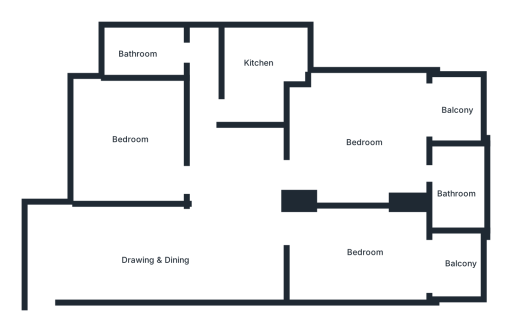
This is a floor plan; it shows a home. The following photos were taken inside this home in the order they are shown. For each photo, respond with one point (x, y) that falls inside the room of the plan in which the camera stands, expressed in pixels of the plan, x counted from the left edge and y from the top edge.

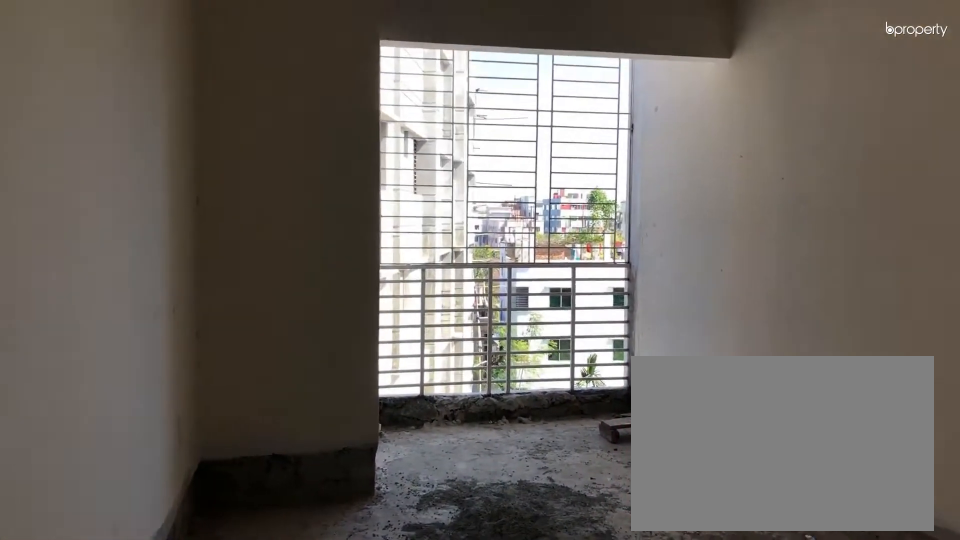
(315, 234)
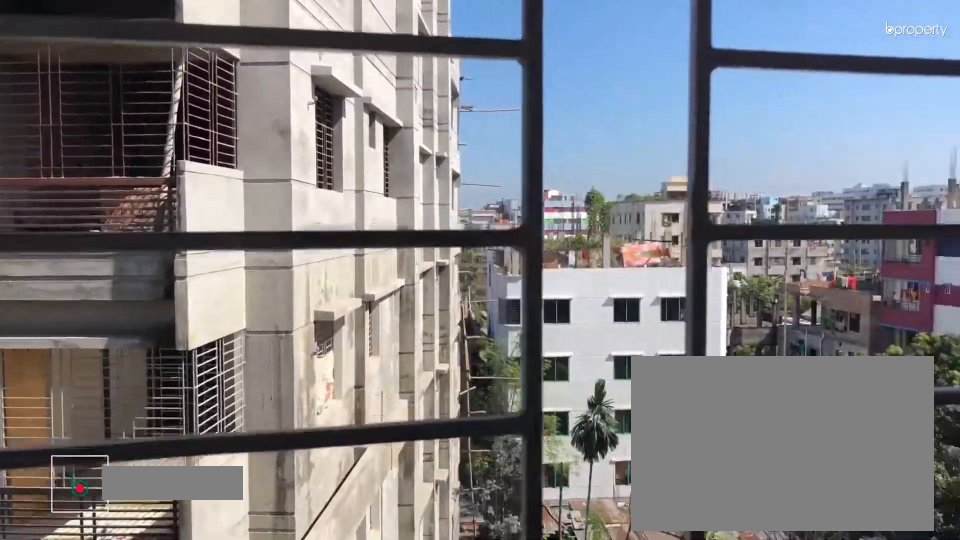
(457, 269)
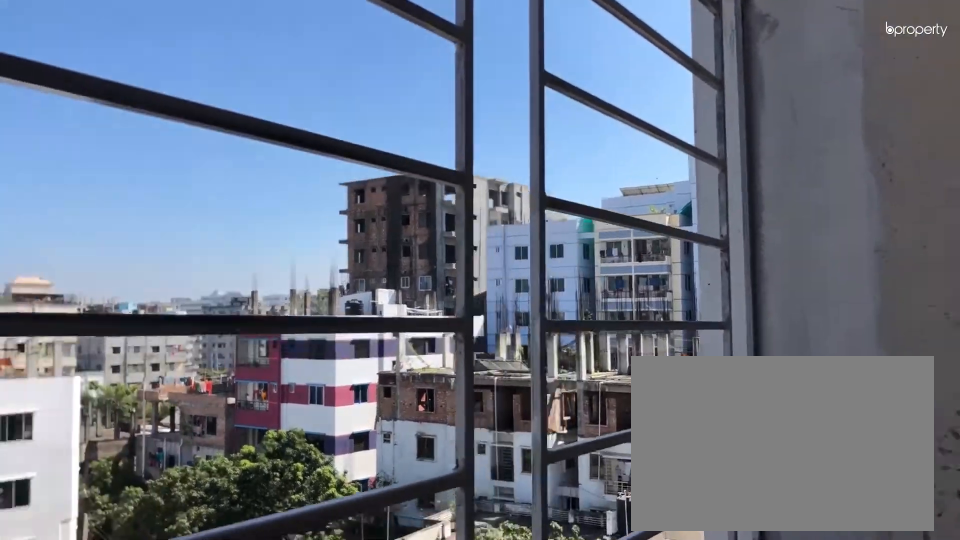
(457, 269)
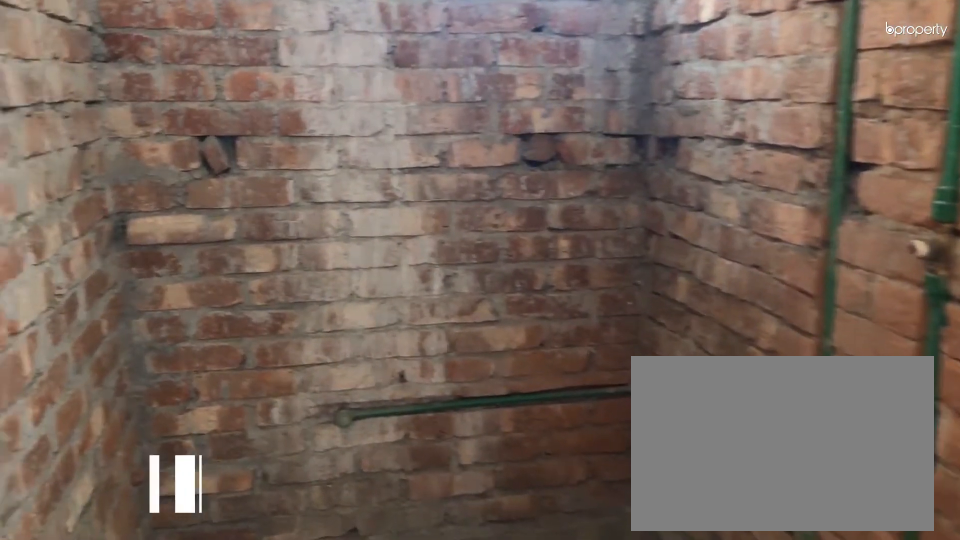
(148, 50)
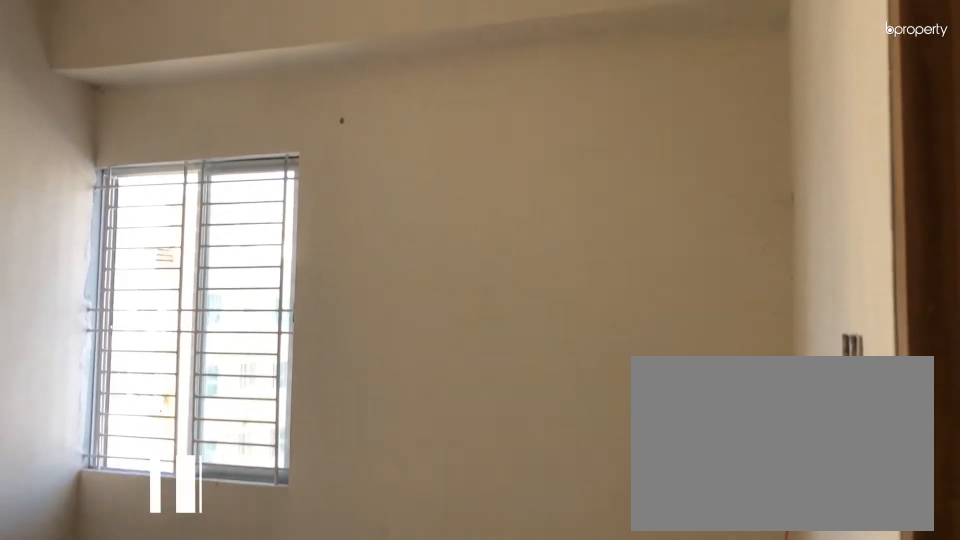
(135, 146)
